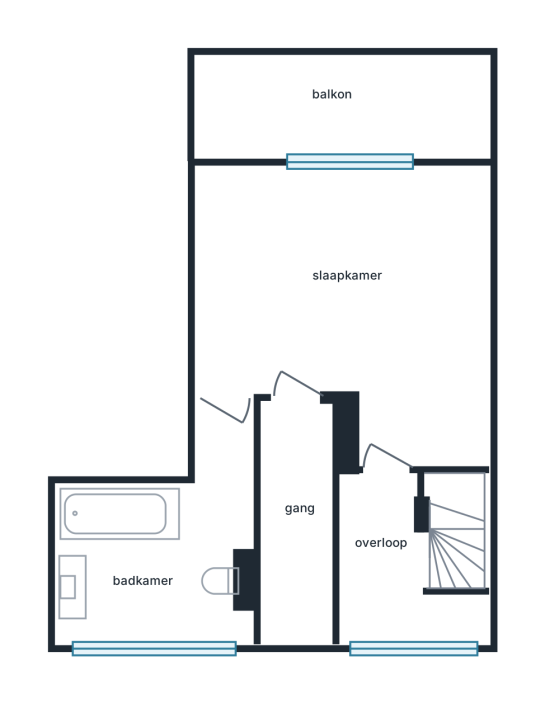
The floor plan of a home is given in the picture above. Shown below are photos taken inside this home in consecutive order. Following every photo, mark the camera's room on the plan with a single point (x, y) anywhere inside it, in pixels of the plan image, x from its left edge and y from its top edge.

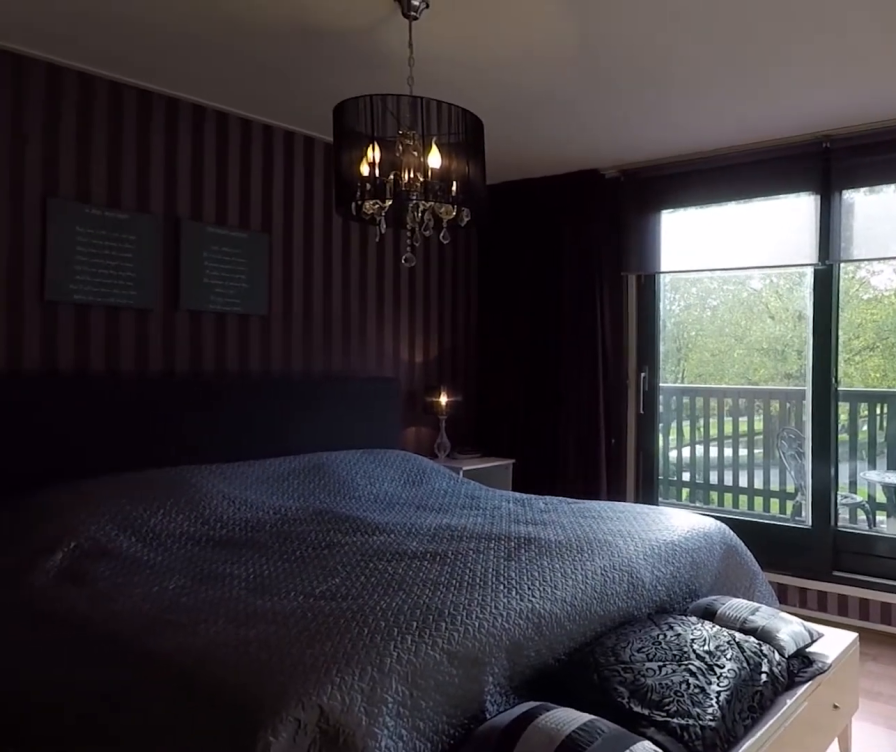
(327, 282)
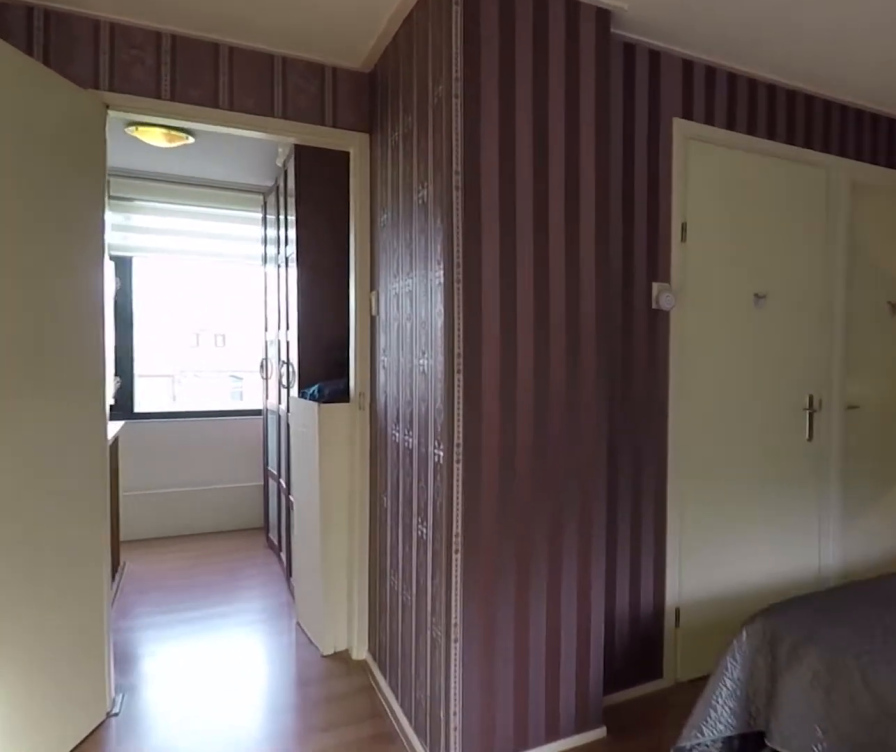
(327, 282)
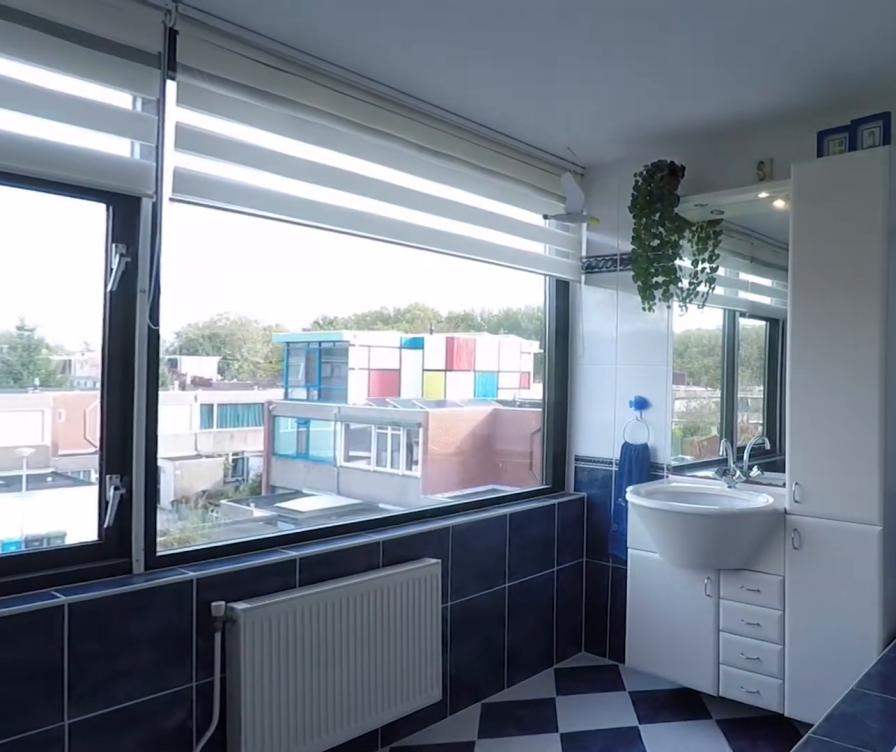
(226, 442)
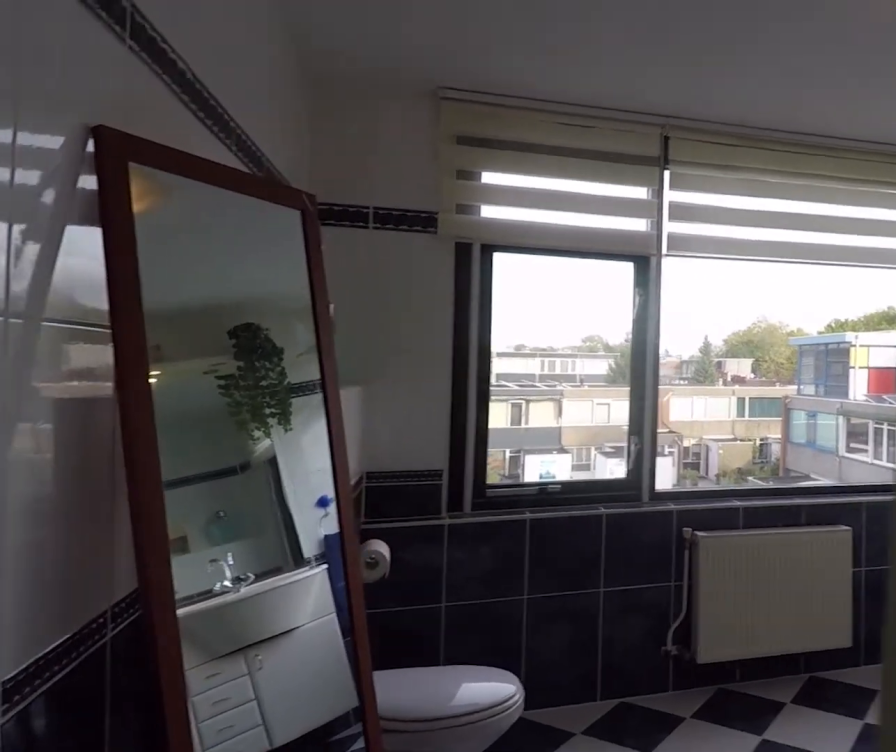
(96, 588)
